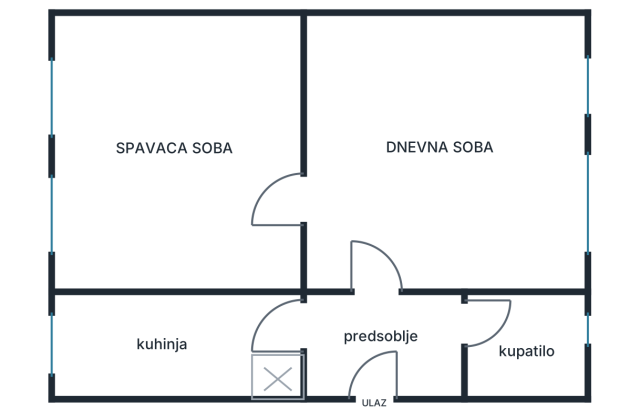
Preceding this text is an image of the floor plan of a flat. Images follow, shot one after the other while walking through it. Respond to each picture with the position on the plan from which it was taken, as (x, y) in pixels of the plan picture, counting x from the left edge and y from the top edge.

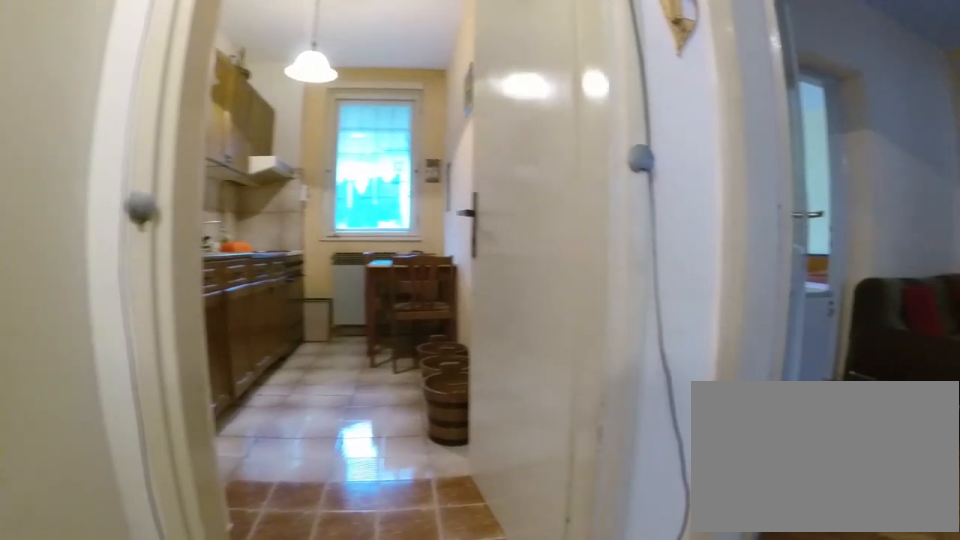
(389, 340)
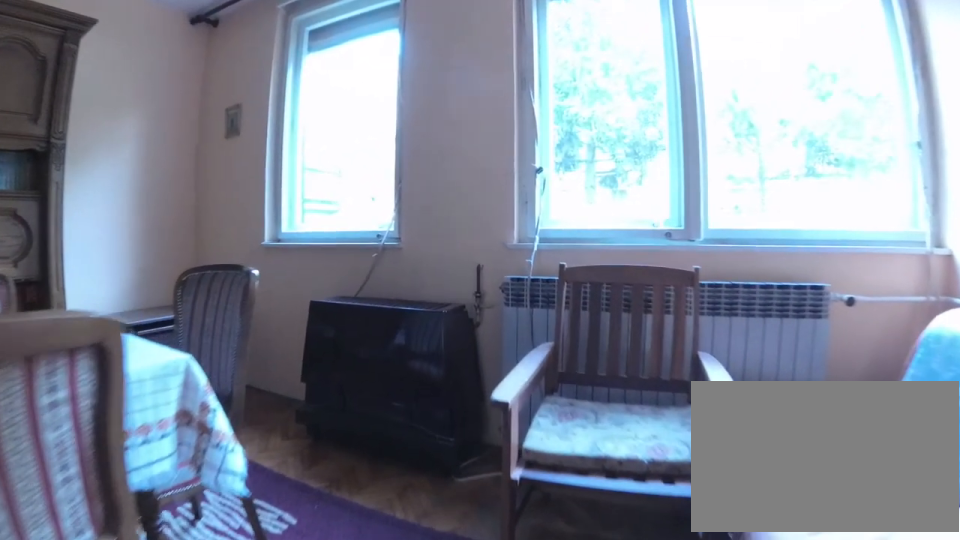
(445, 234)
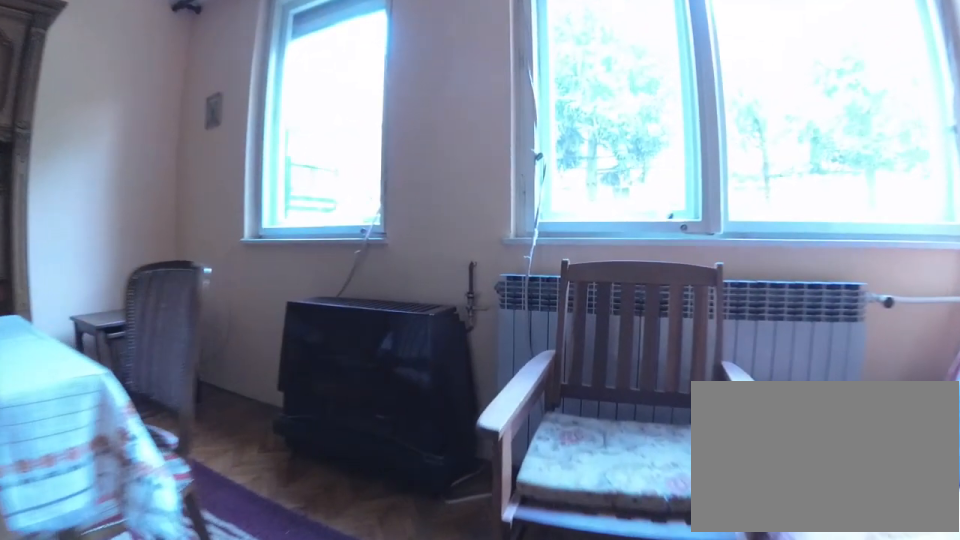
(458, 232)
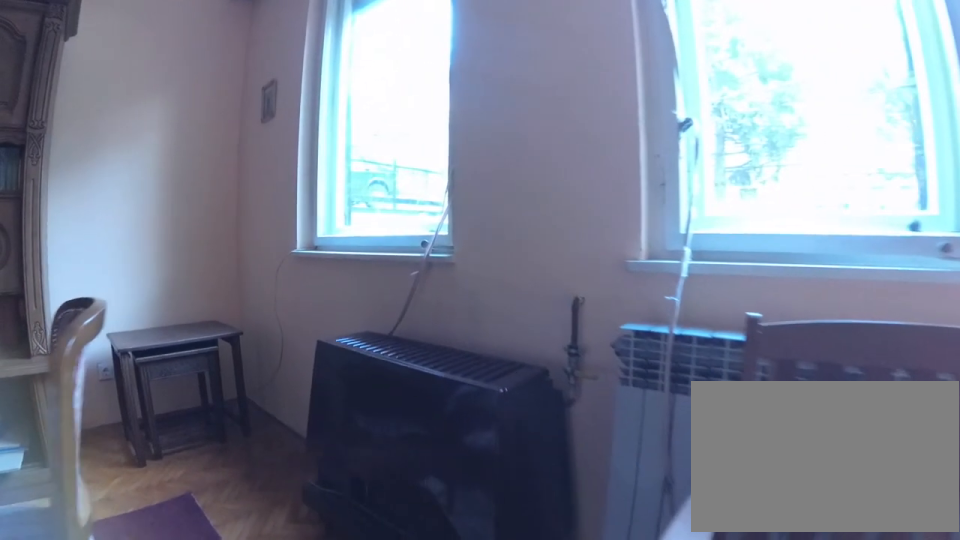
(498, 221)
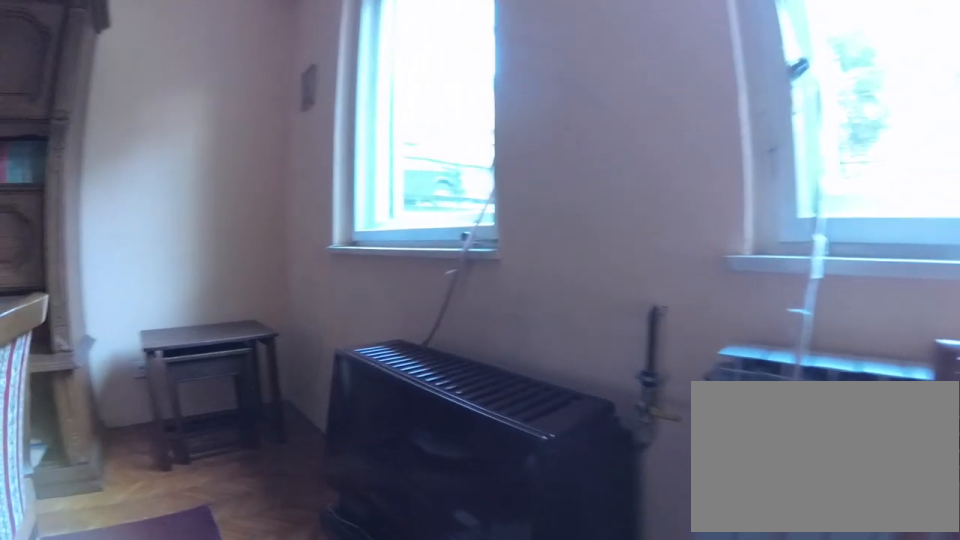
(509, 215)
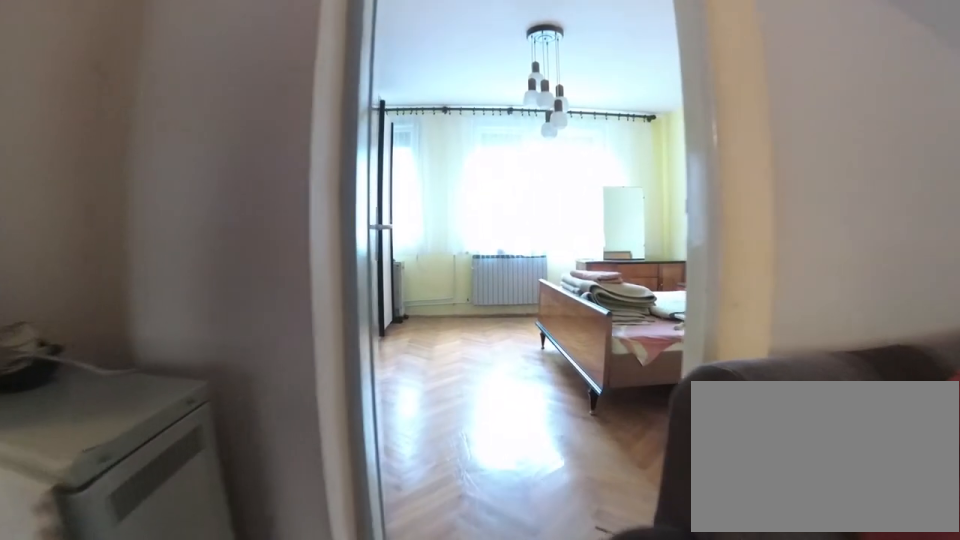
(394, 211)
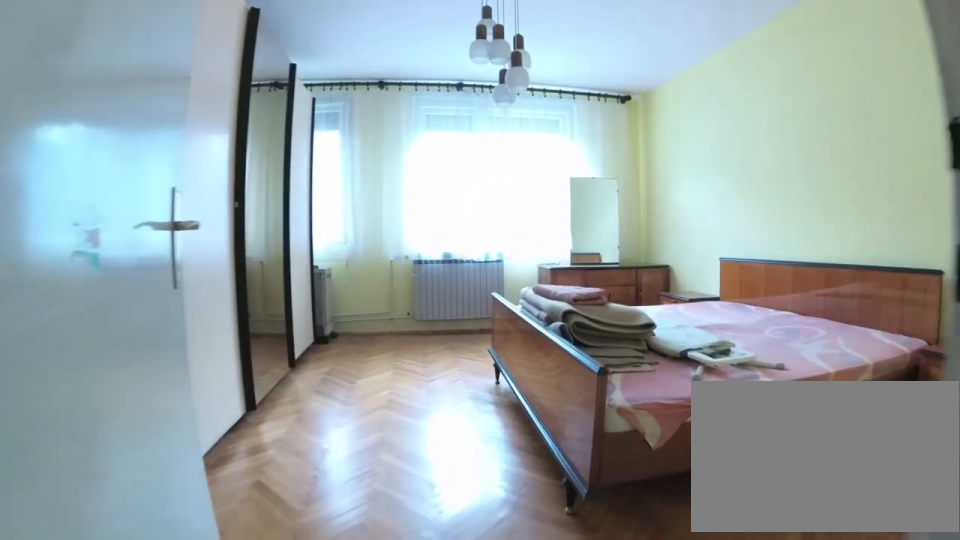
(332, 211)
